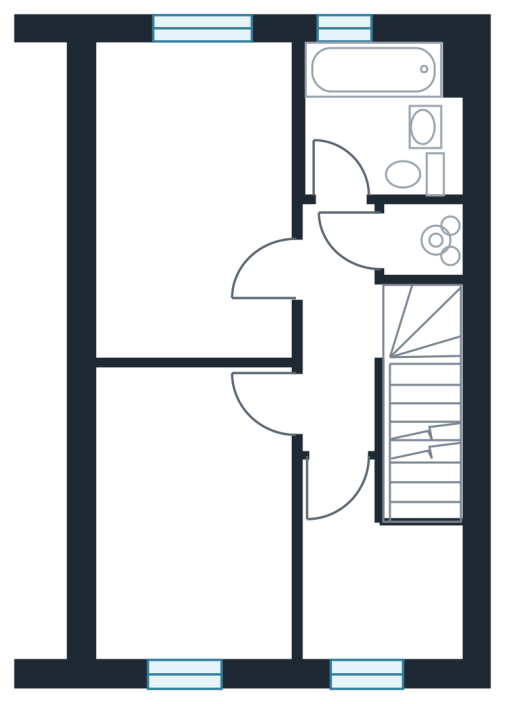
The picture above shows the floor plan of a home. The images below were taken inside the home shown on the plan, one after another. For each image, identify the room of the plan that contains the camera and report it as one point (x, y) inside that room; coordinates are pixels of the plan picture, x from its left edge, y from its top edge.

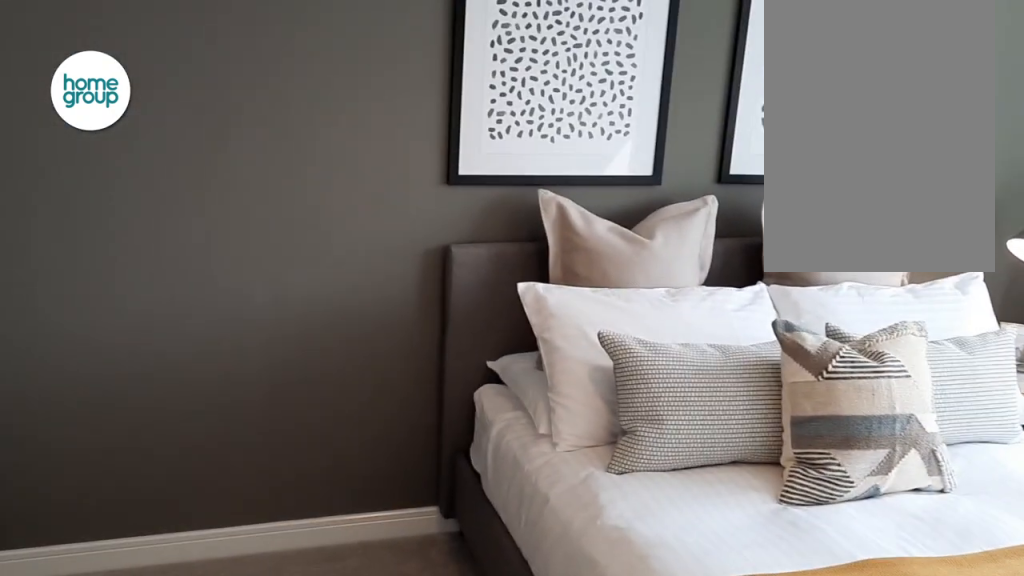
(194, 205)
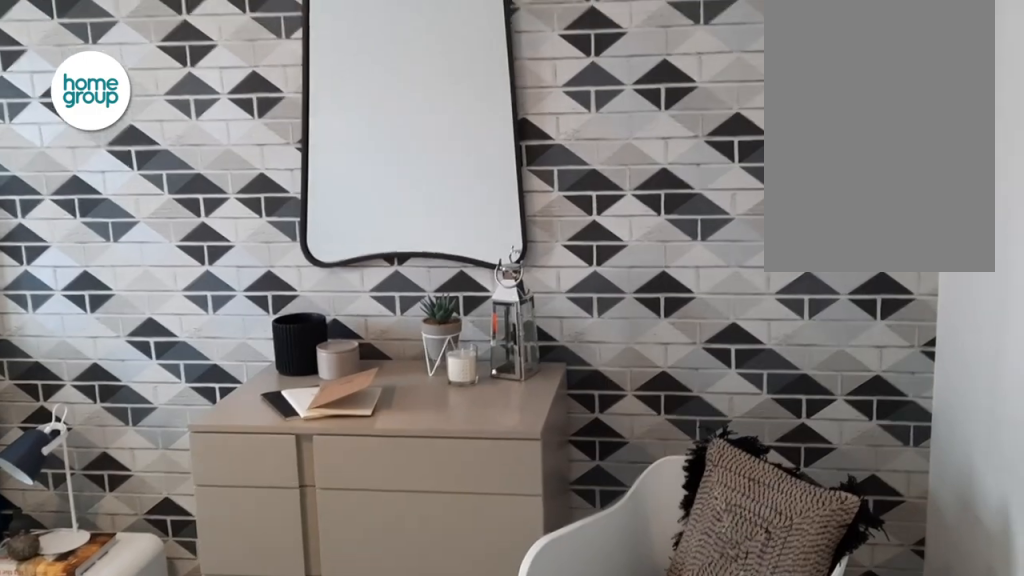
(189, 512)
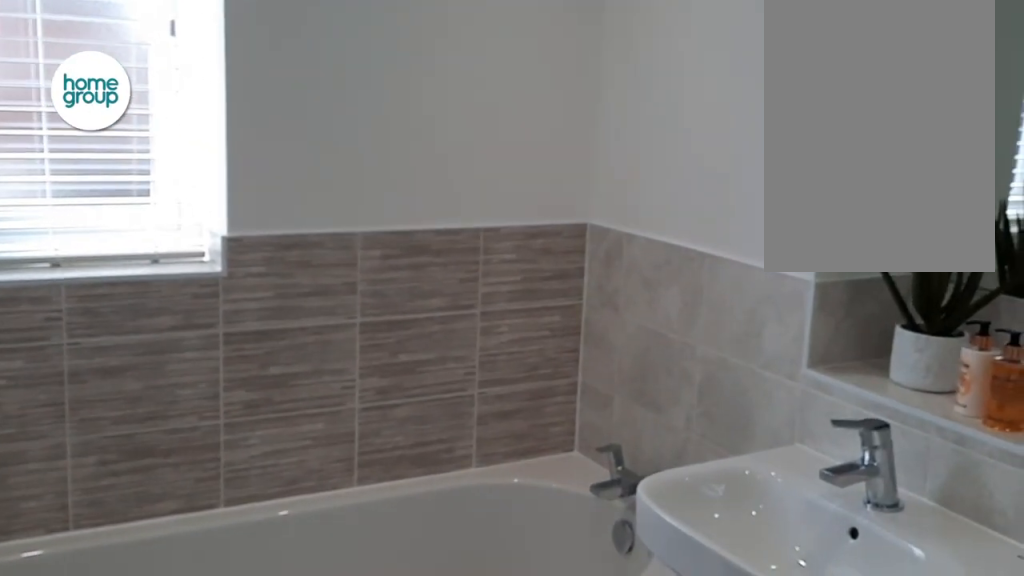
(377, 122)
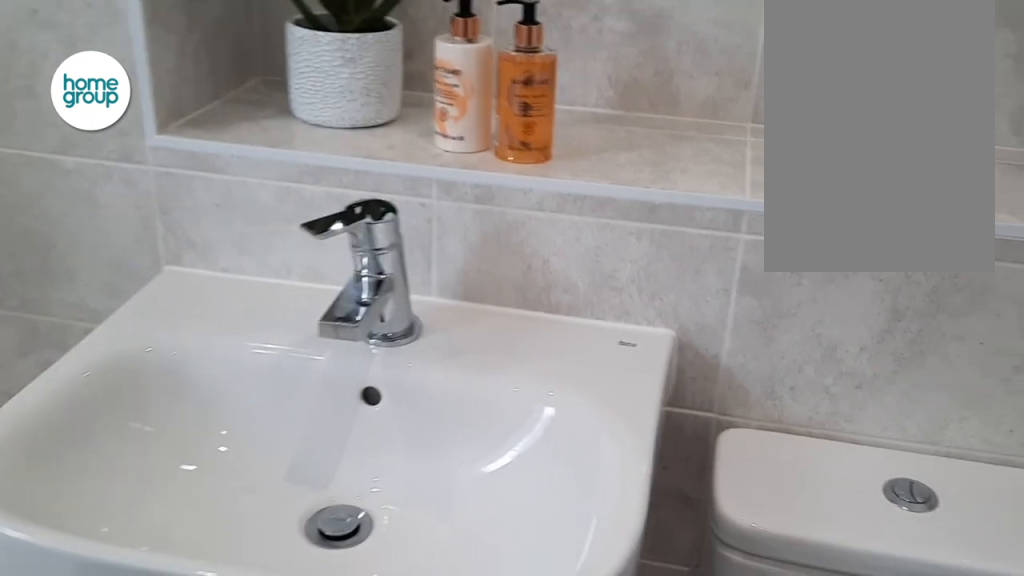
(377, 122)
